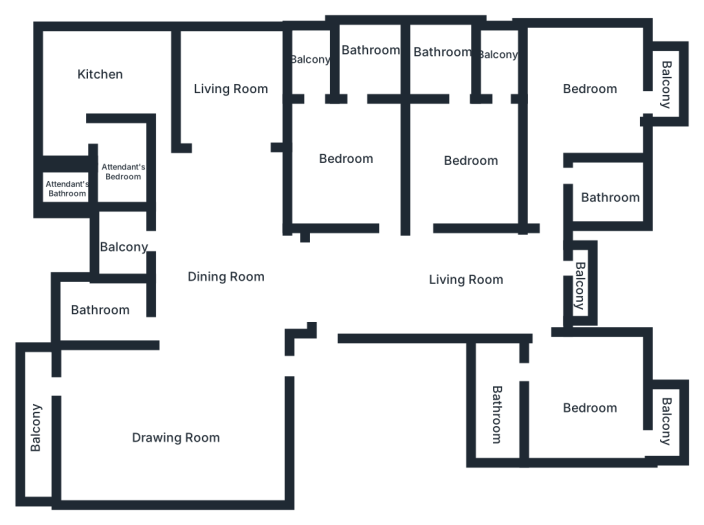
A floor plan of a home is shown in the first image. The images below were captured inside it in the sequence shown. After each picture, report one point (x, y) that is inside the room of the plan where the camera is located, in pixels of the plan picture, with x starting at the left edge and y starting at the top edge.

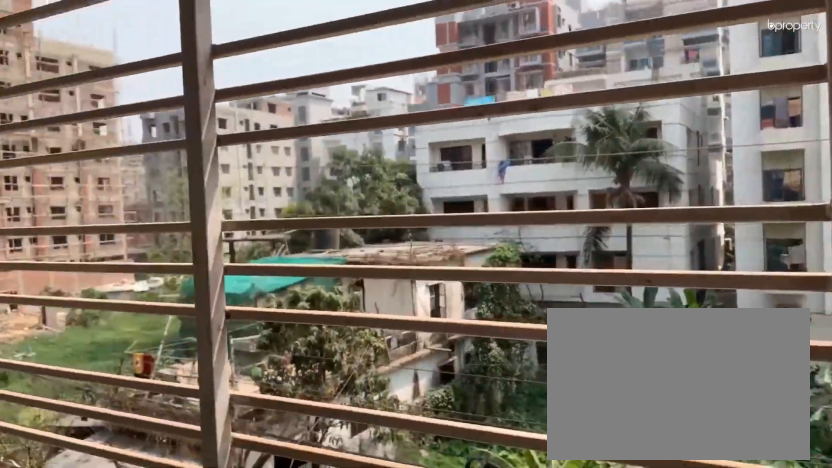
(665, 76)
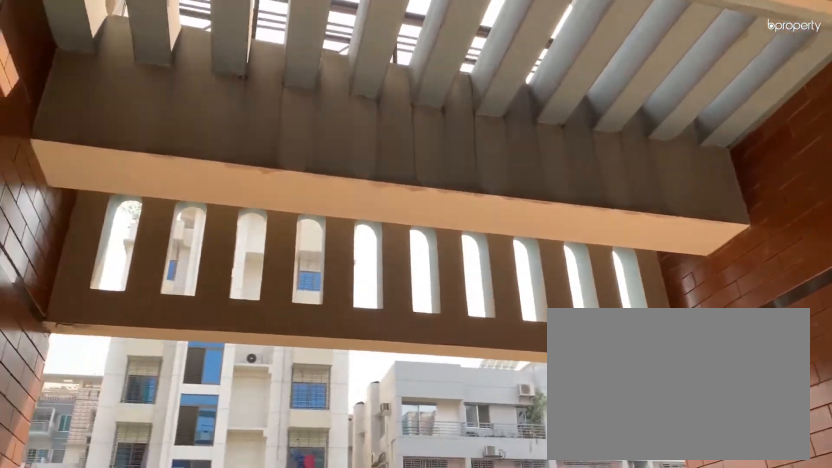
(580, 288)
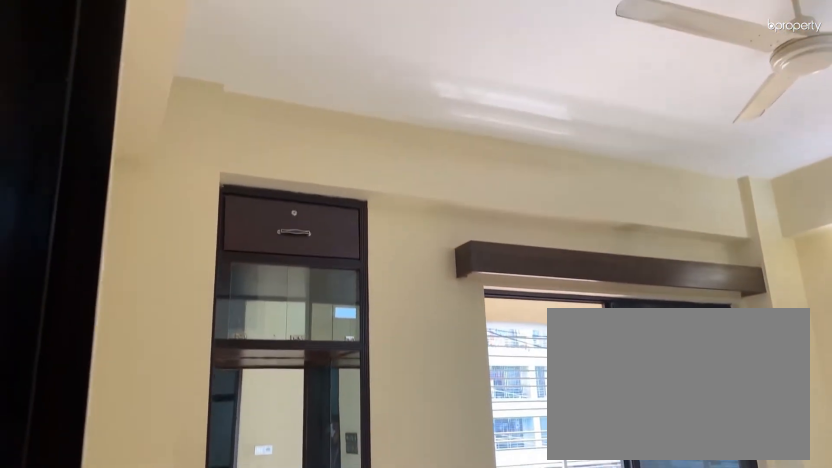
(580, 399)
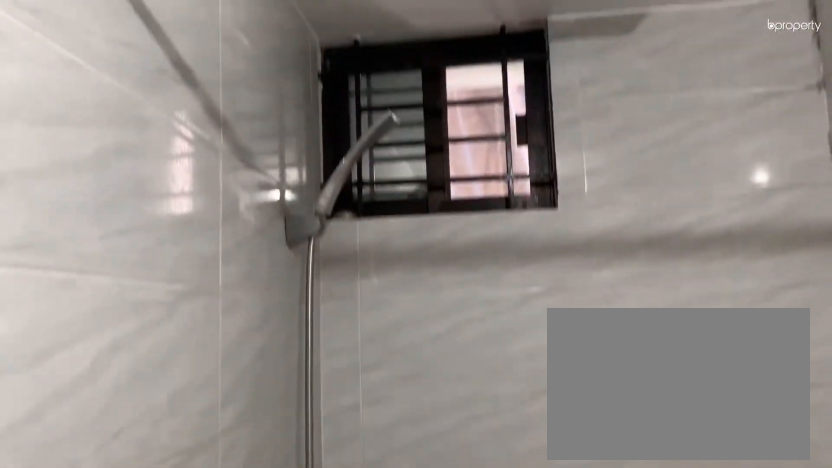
(497, 407)
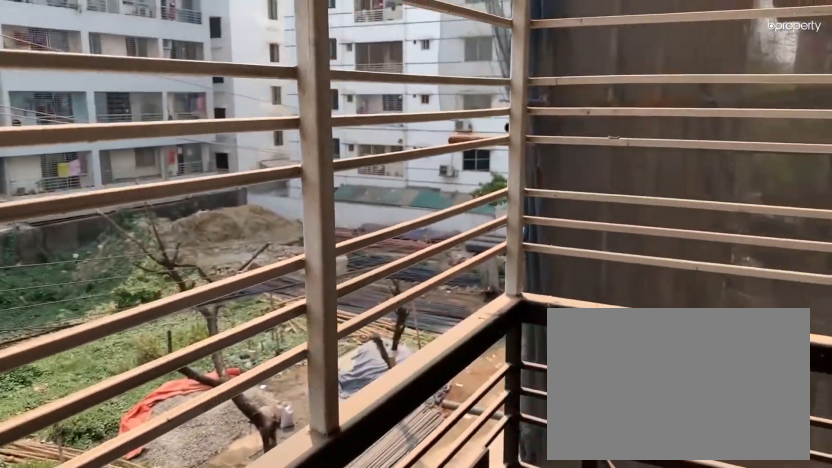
(670, 413)
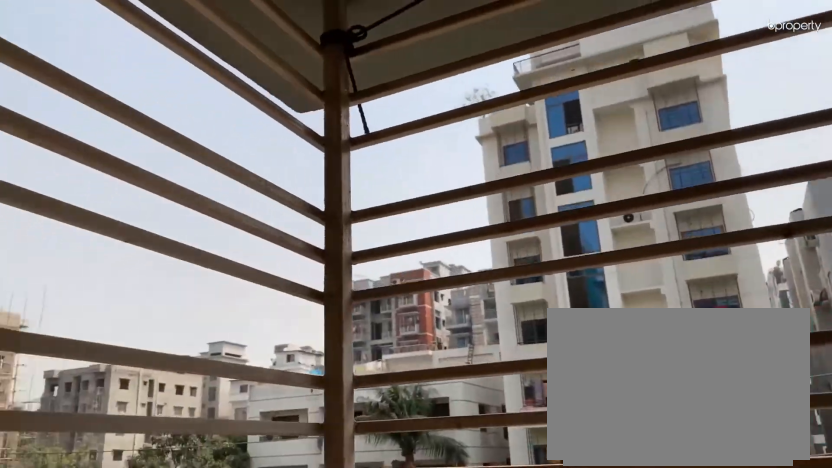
(670, 413)
